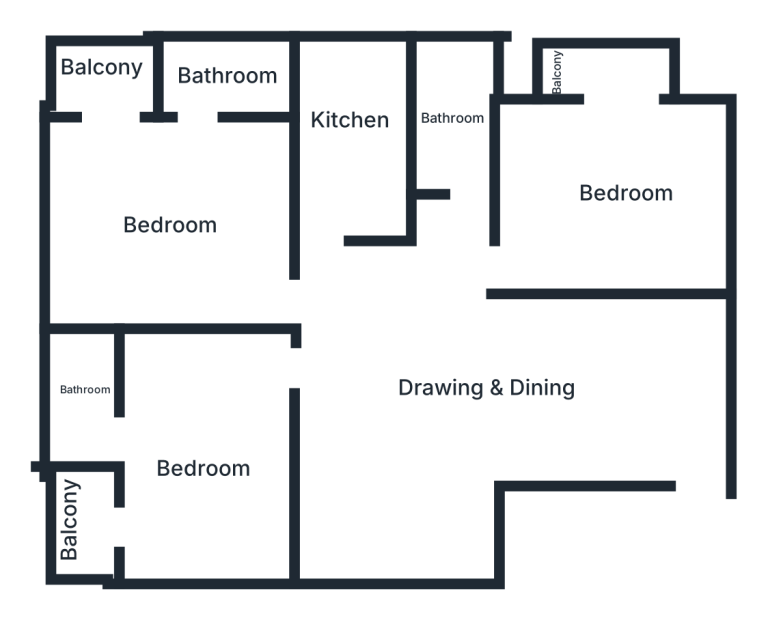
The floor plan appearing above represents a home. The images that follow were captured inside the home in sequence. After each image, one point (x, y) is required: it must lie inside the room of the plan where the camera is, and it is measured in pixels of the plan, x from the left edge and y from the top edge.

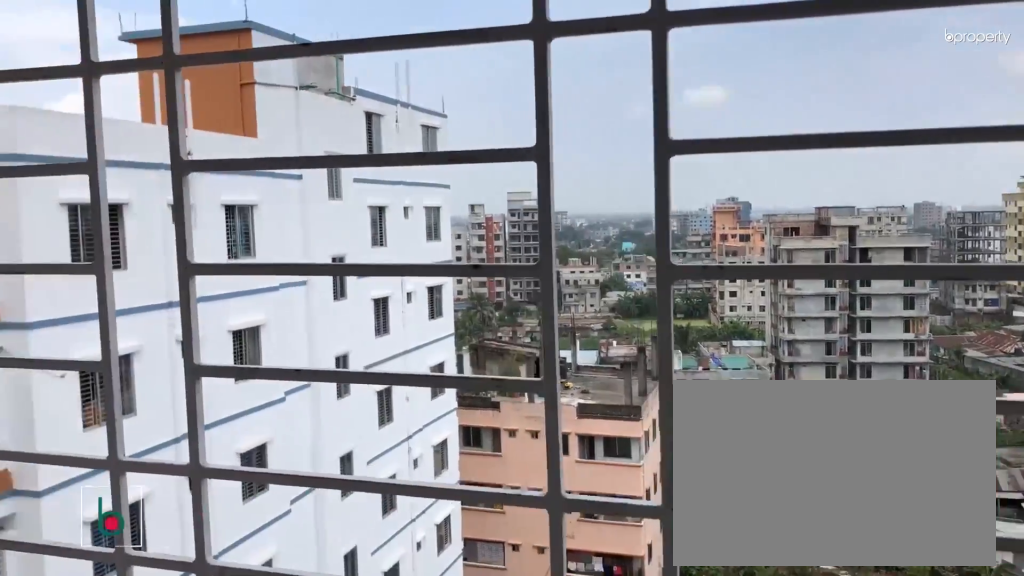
(608, 75)
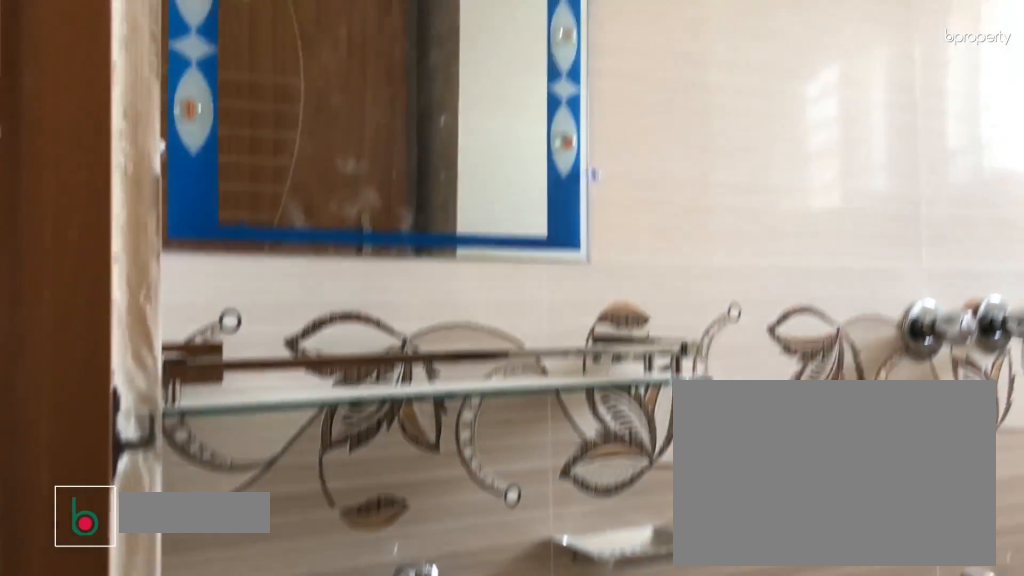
(445, 124)
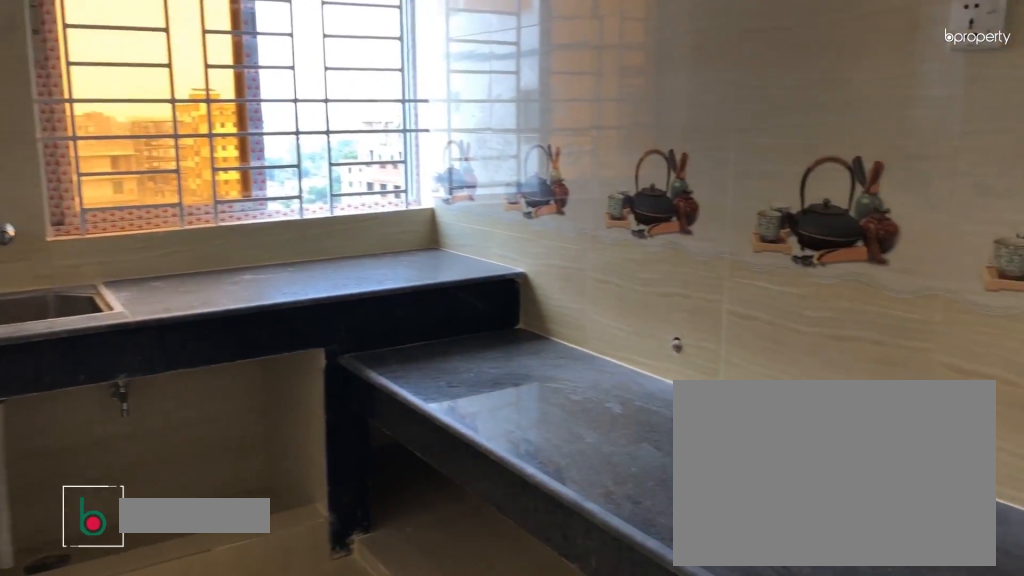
(357, 130)
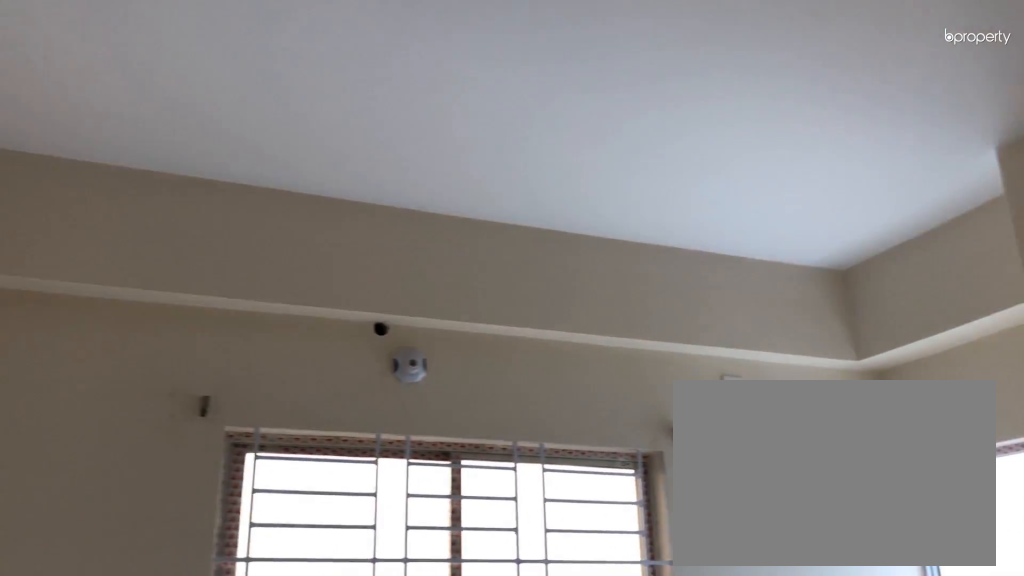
(160, 208)
